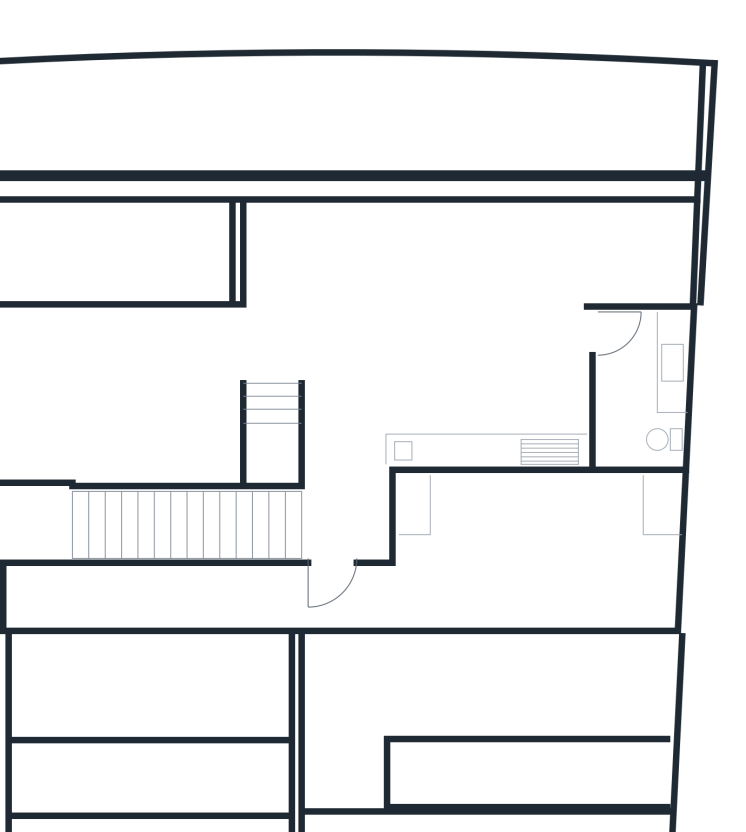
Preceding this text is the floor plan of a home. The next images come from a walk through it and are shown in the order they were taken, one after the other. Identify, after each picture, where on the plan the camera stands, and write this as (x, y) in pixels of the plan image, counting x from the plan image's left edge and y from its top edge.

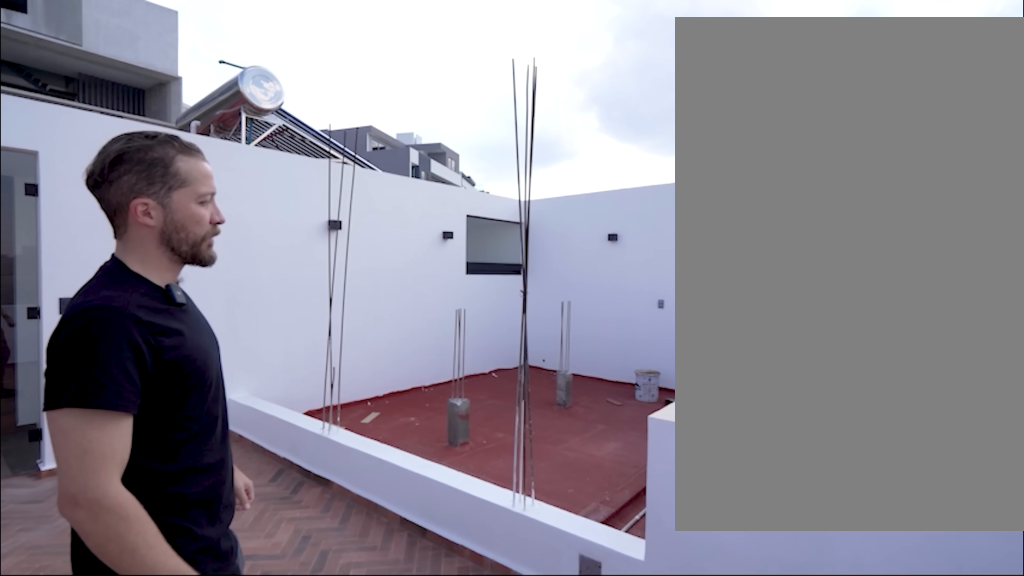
(305, 261)
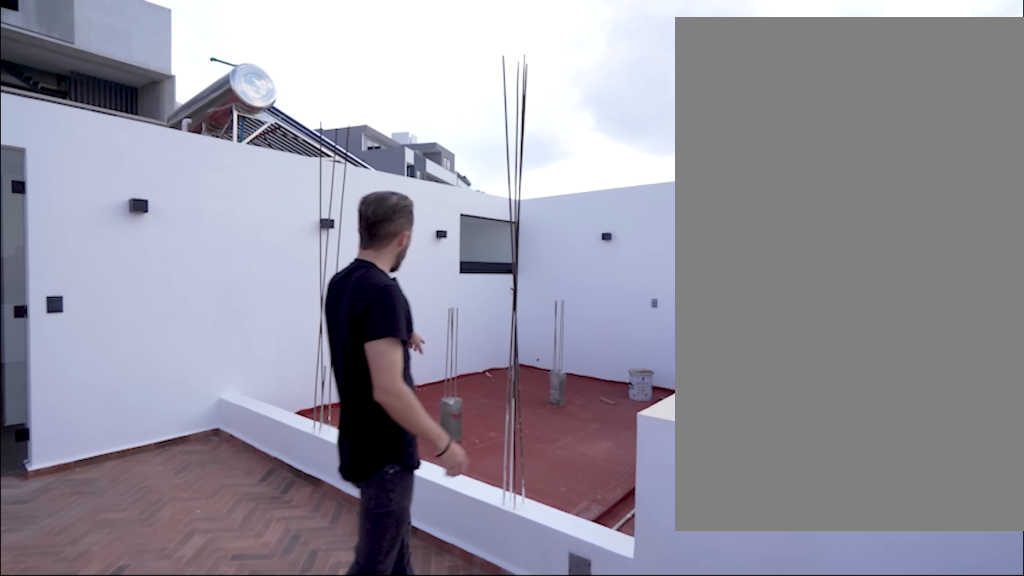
(305, 262)
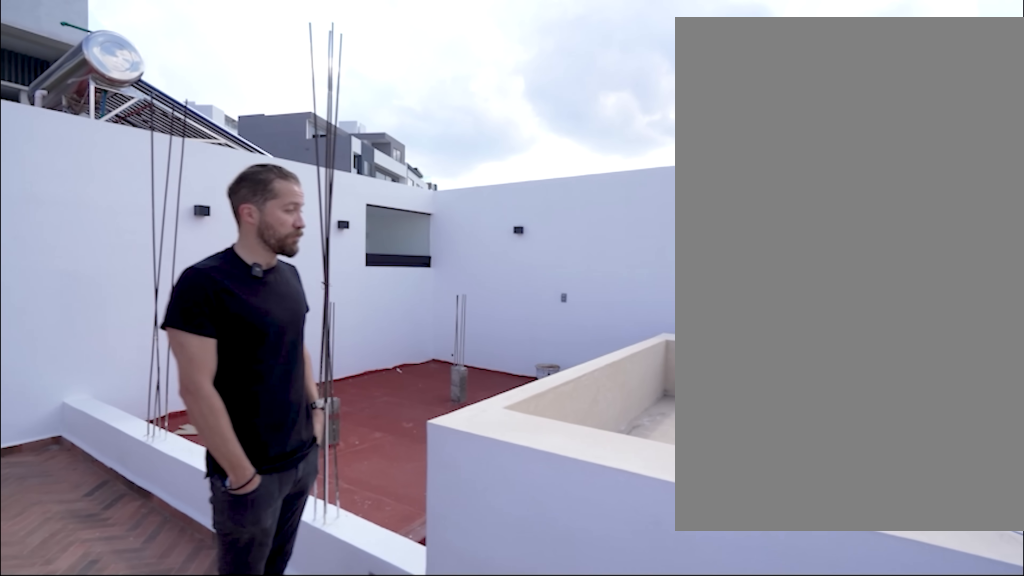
(266, 246)
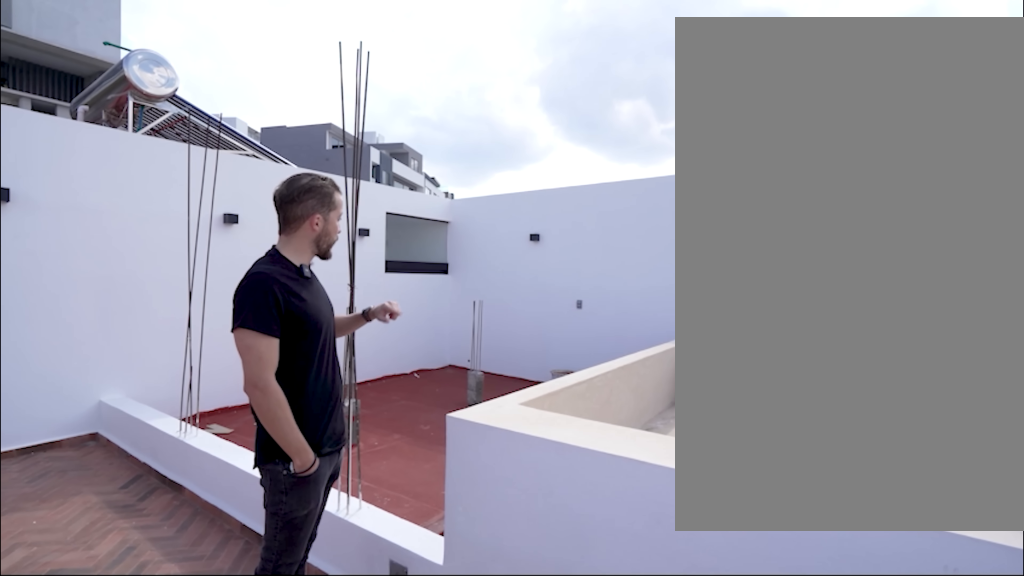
(272, 251)
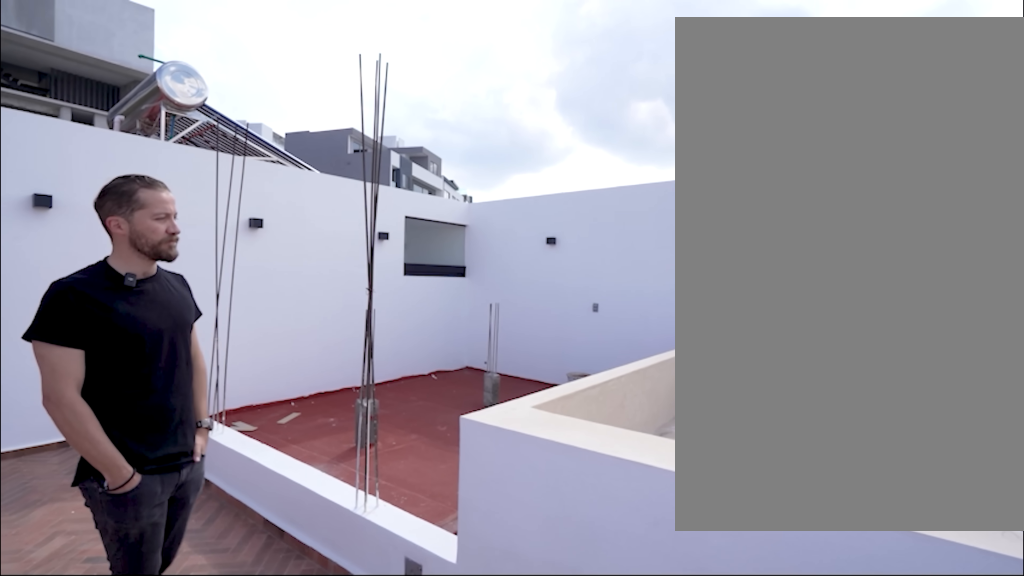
(272, 251)
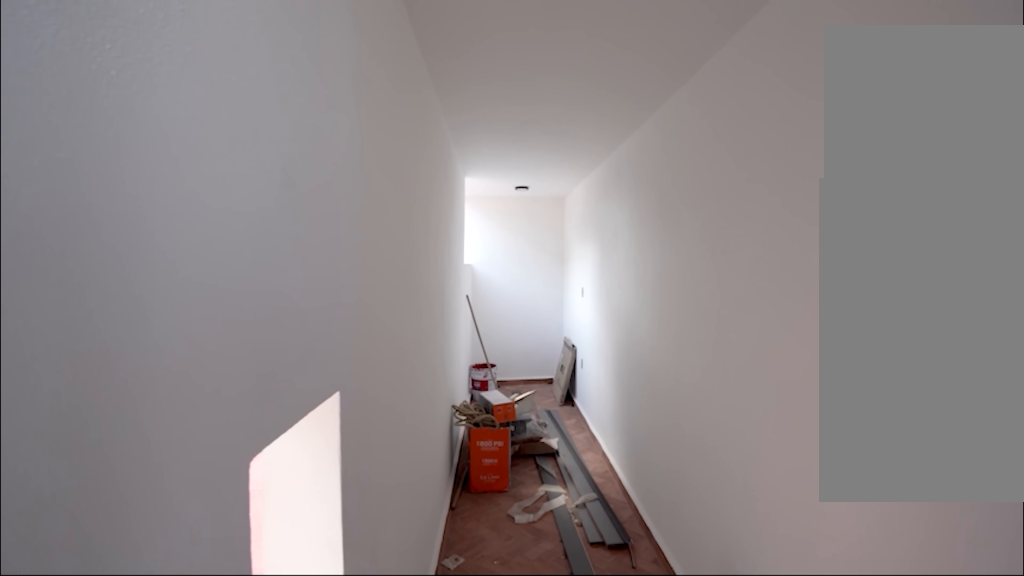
(324, 587)
